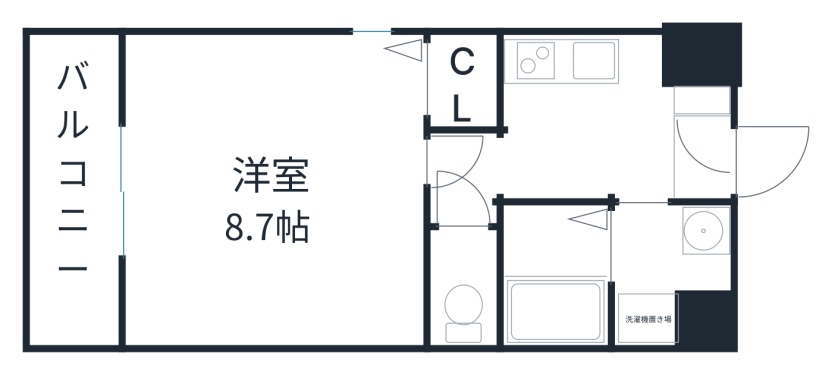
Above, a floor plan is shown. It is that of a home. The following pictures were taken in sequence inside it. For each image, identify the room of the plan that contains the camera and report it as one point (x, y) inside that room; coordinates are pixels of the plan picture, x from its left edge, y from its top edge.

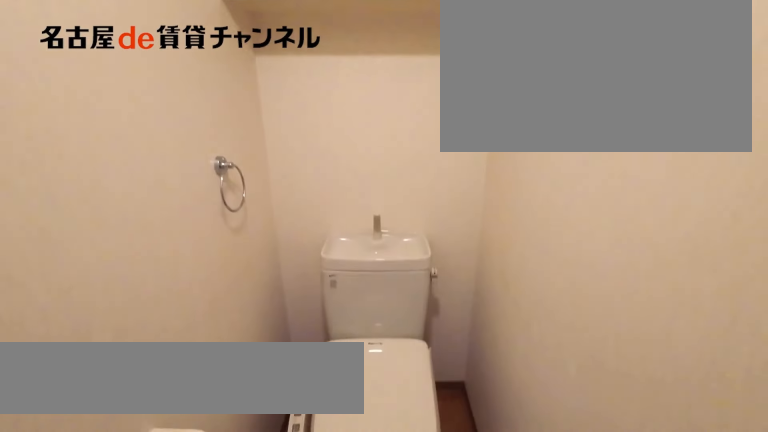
(464, 287)
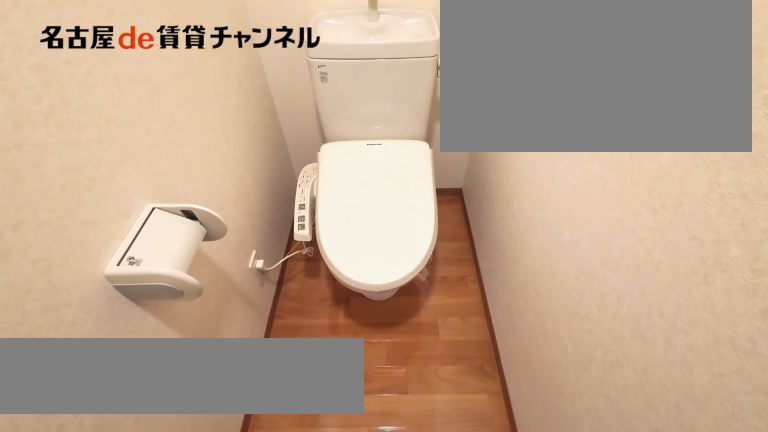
(464, 287)
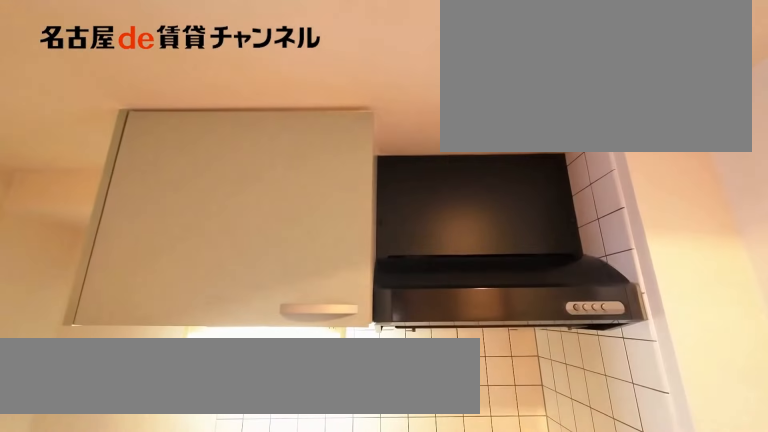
(581, 60)
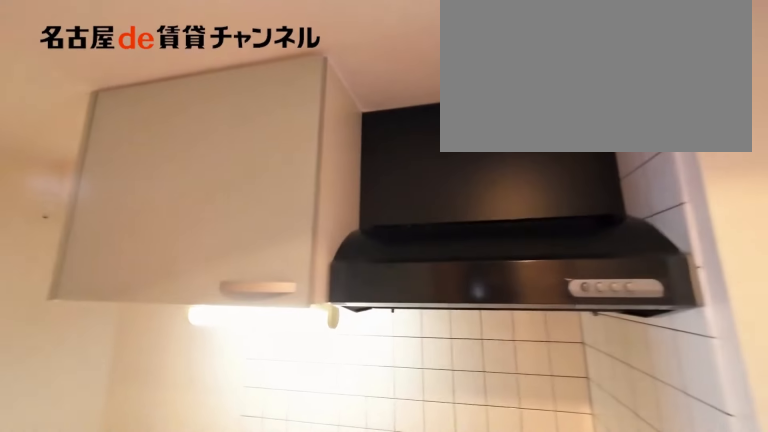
(580, 60)
